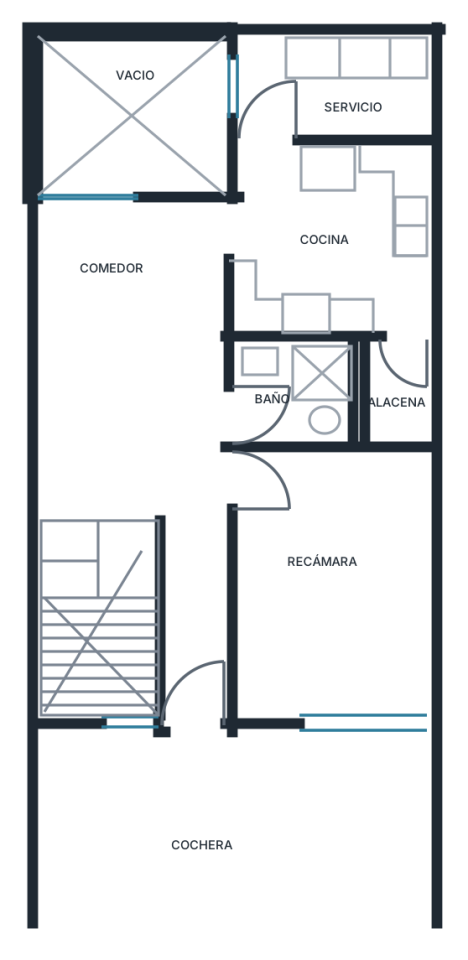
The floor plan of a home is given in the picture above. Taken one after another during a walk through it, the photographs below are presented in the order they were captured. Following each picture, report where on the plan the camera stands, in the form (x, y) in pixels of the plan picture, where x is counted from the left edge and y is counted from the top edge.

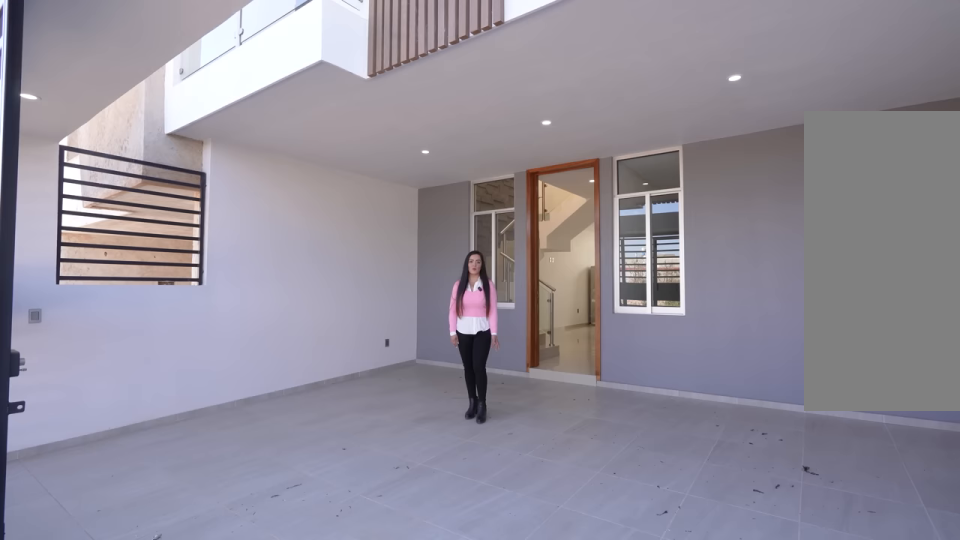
(400, 936)
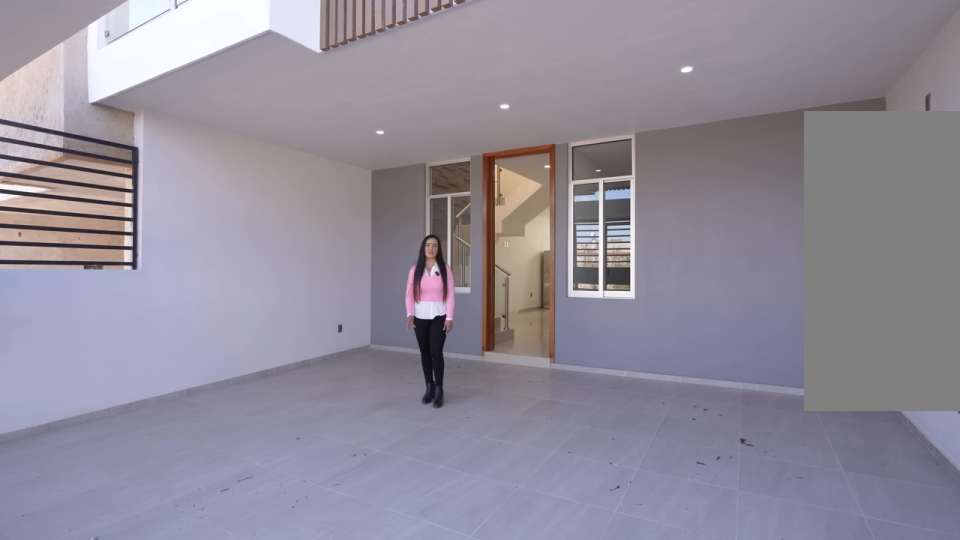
(400, 936)
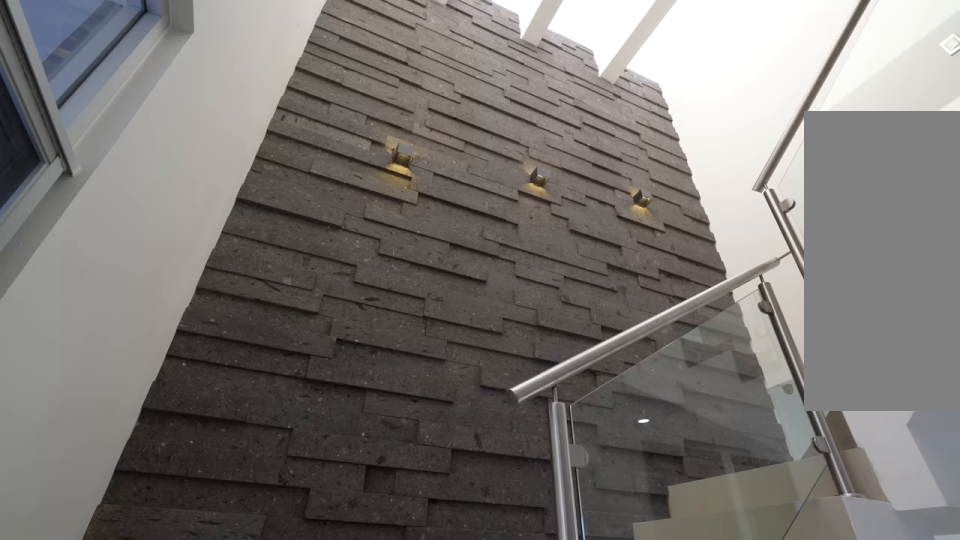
(190, 705)
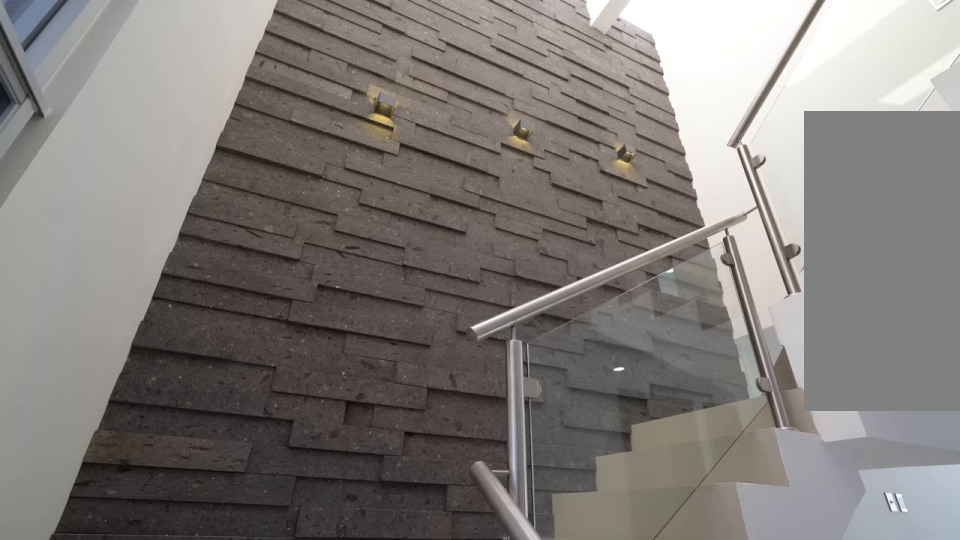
(190, 704)
